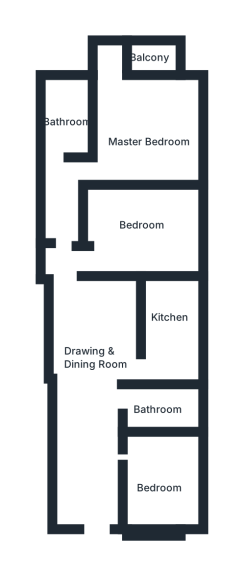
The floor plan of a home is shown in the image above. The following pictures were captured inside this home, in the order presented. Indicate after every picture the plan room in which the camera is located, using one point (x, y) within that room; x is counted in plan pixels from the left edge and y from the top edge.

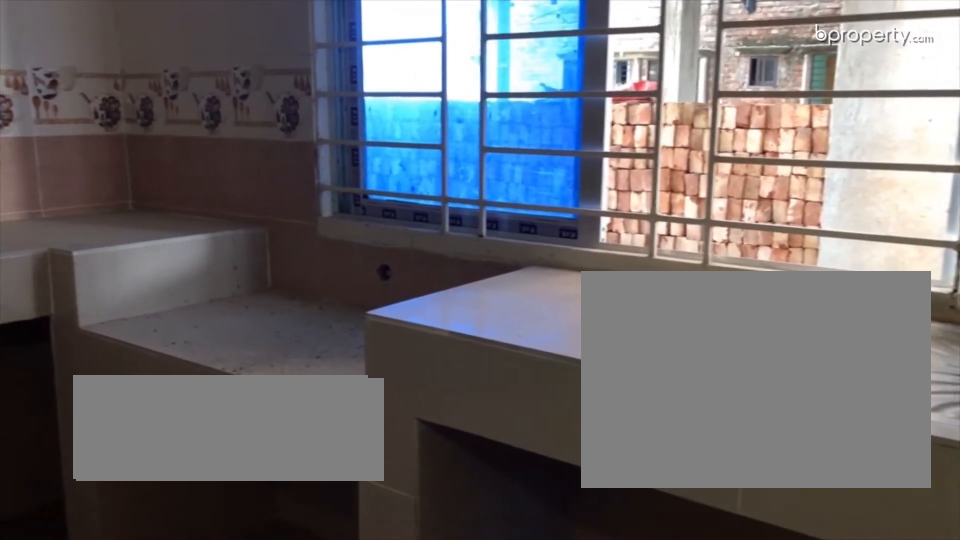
(170, 337)
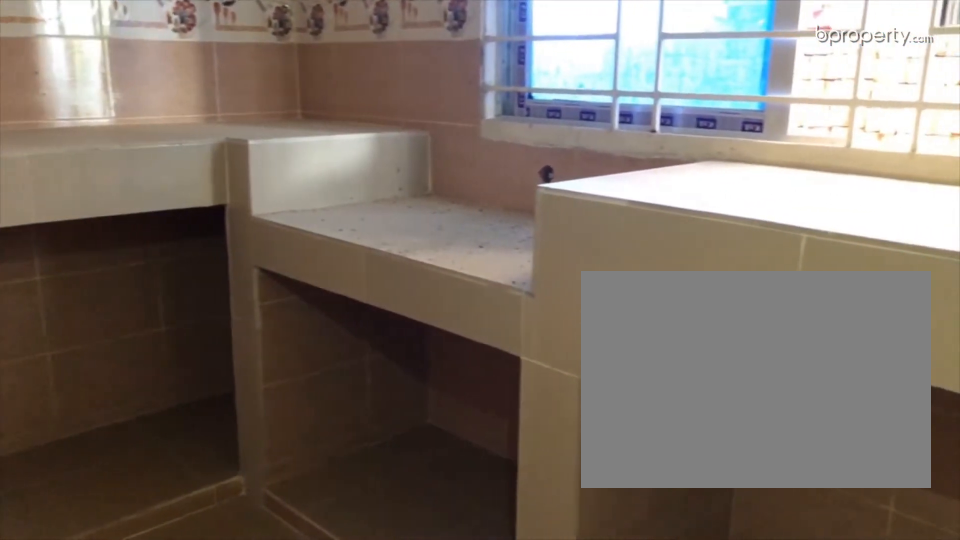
(170, 337)
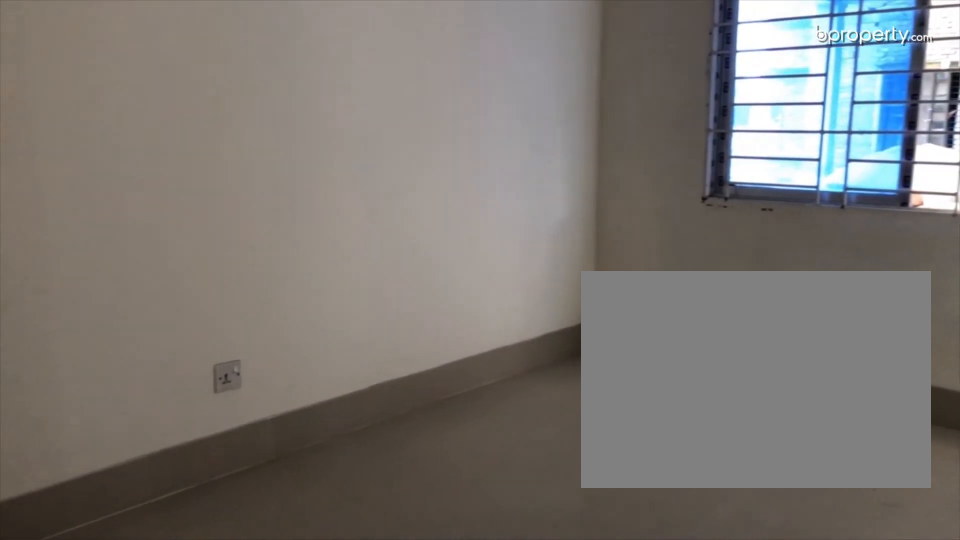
(124, 250)
